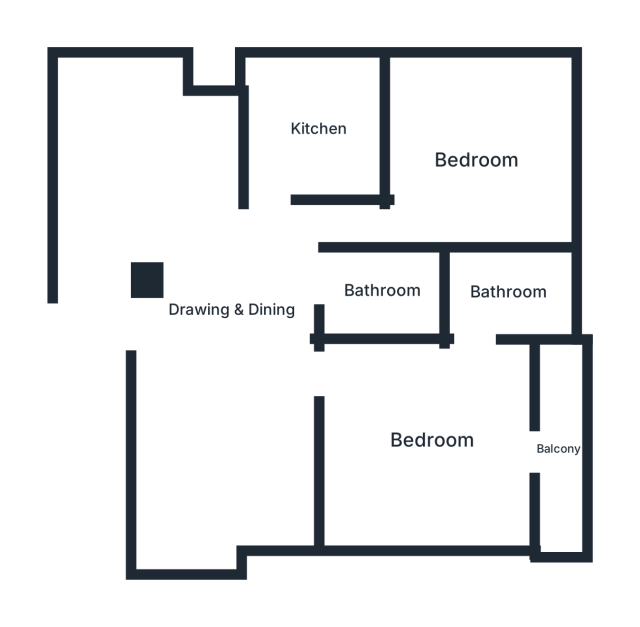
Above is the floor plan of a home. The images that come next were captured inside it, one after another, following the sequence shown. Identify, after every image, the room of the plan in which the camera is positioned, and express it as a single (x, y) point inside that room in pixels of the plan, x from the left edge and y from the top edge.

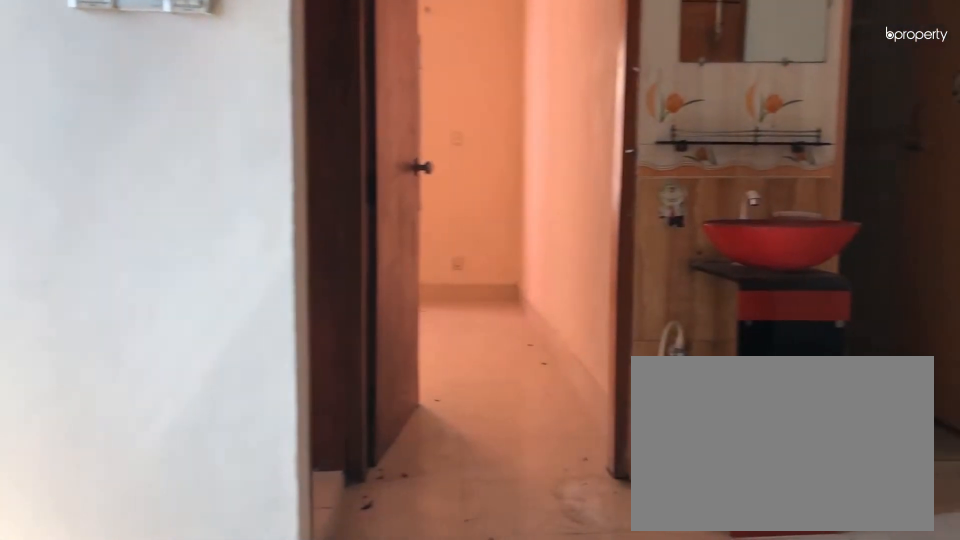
(230, 305)
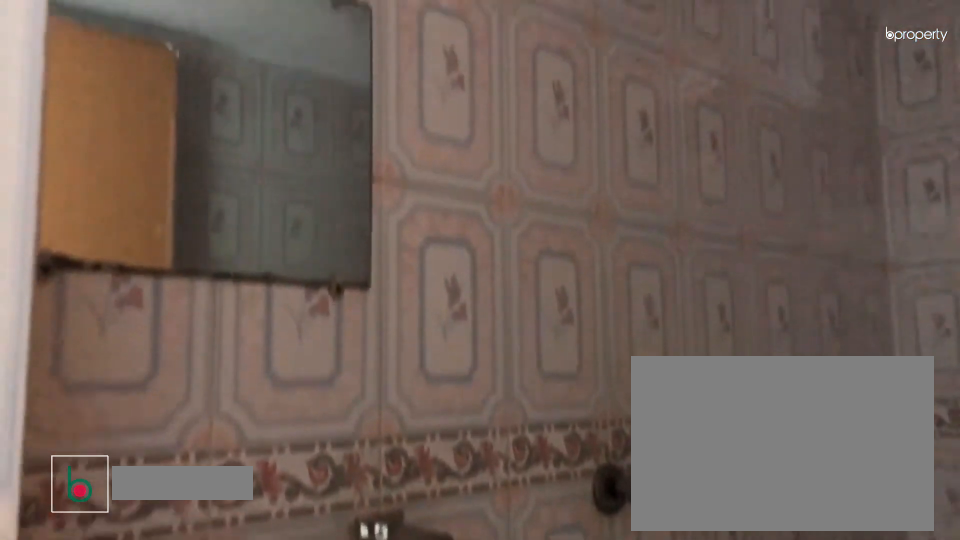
(385, 290)
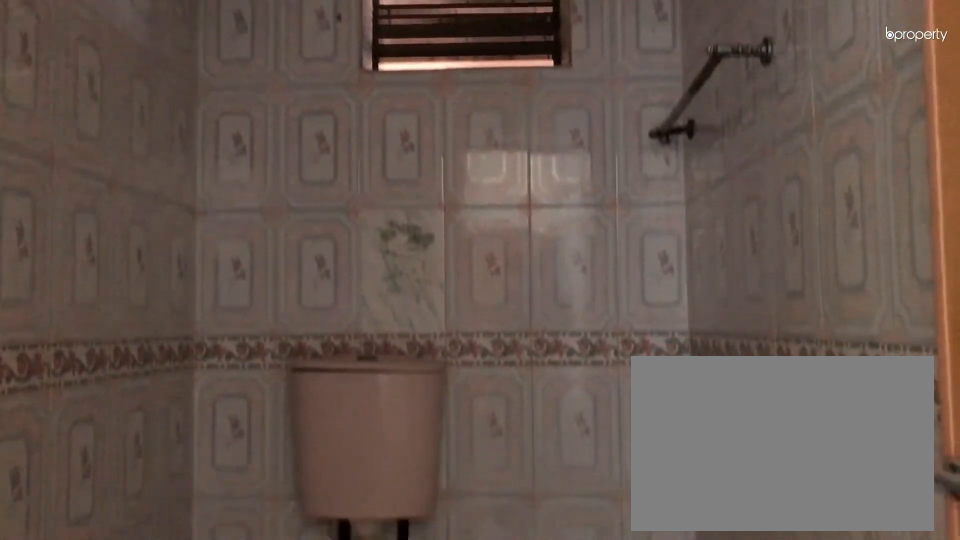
(385, 290)
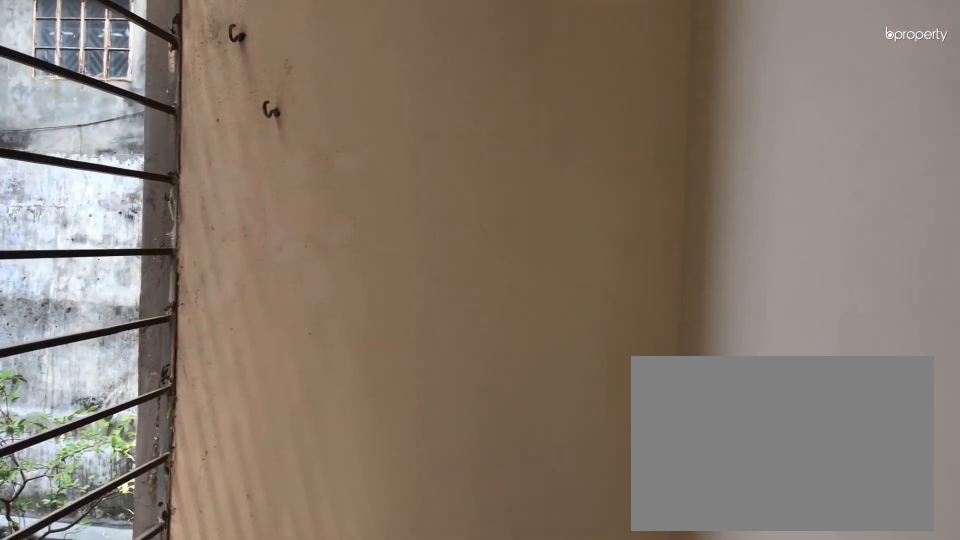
(558, 450)
